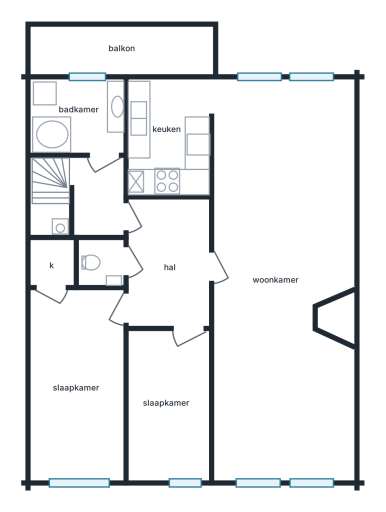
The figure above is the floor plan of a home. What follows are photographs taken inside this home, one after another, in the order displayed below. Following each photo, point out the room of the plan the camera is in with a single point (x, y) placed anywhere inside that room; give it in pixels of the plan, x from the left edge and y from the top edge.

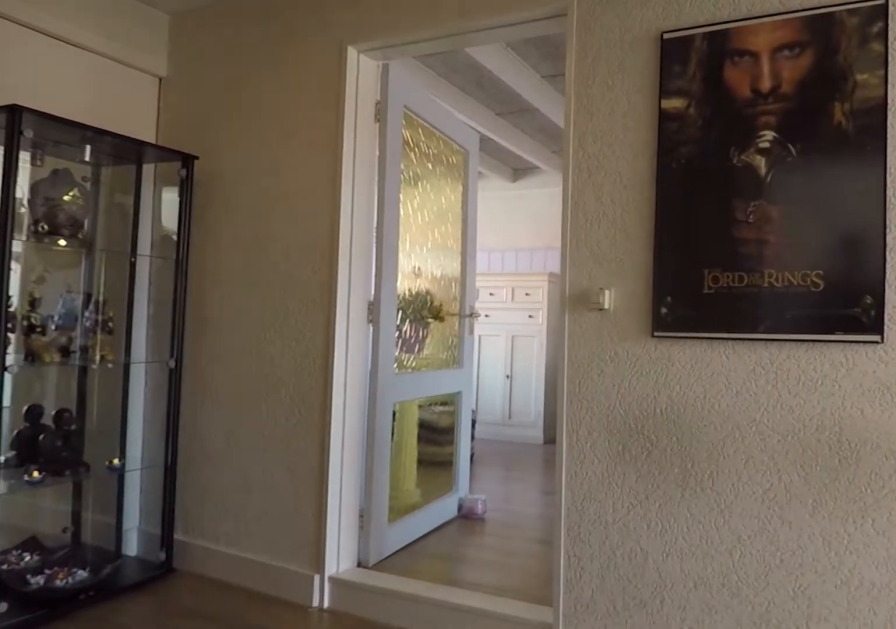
(169, 263)
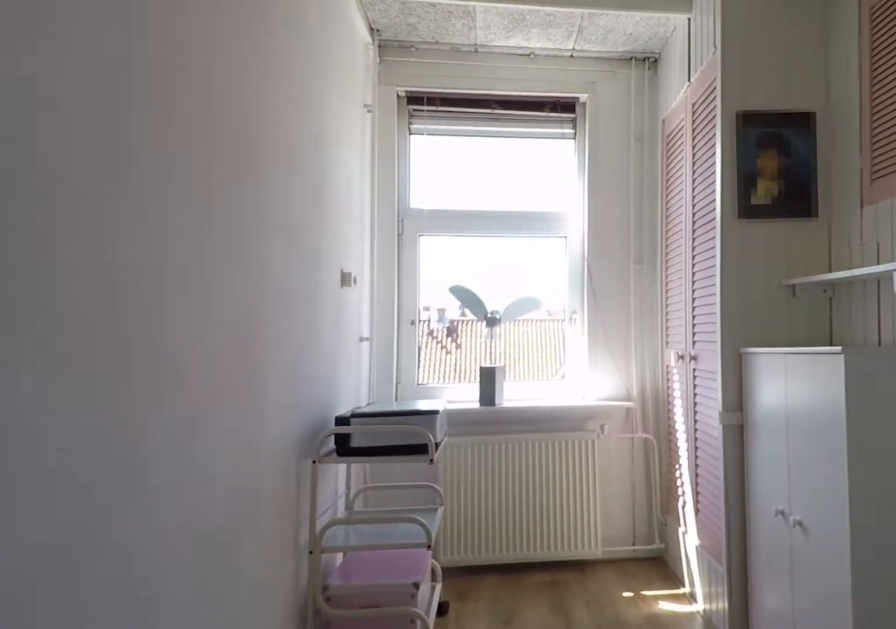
(169, 404)
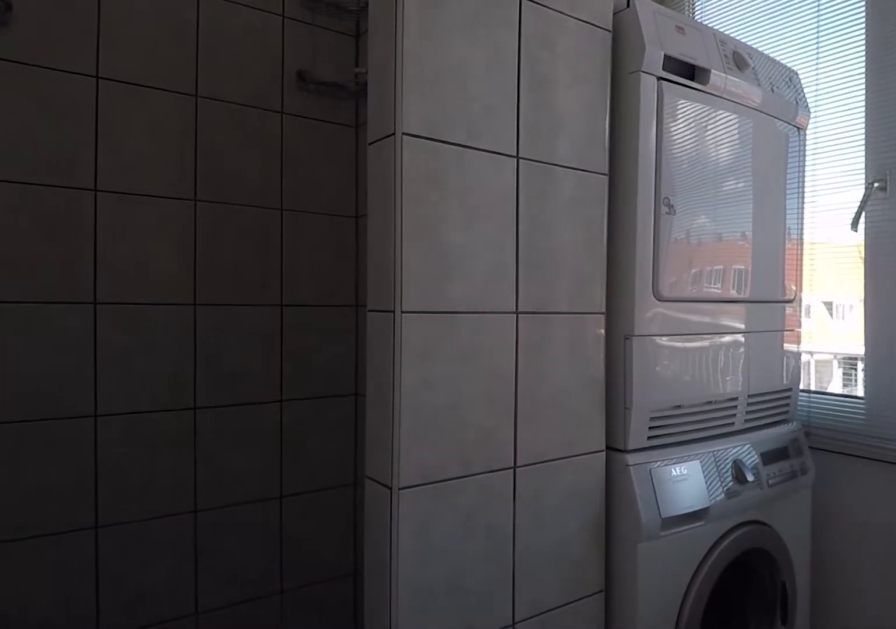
(78, 117)
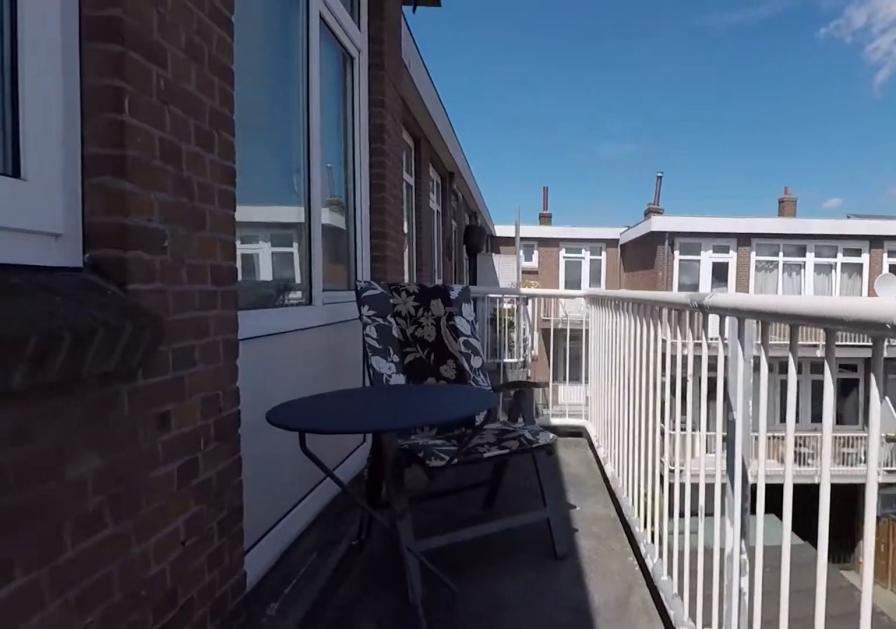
(124, 48)
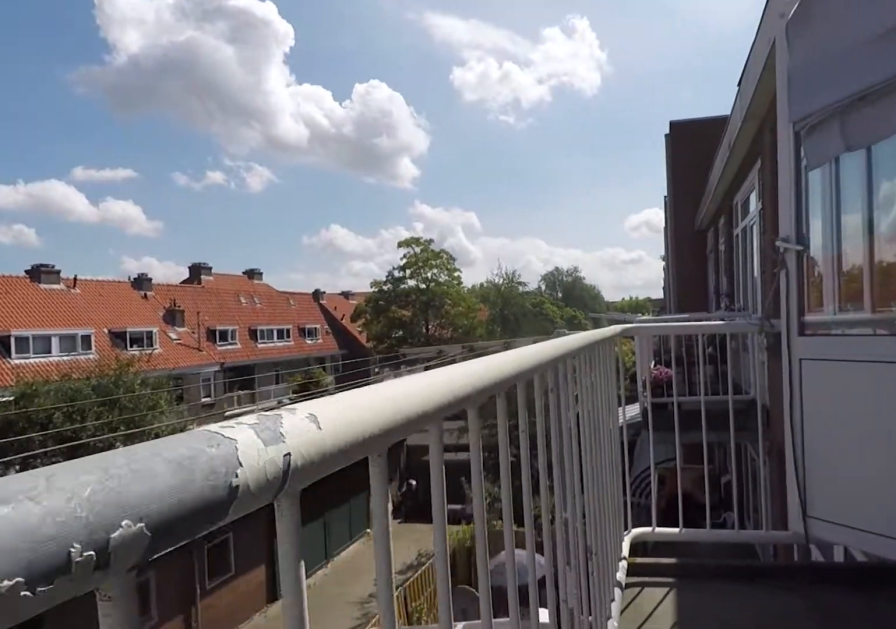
(124, 48)
